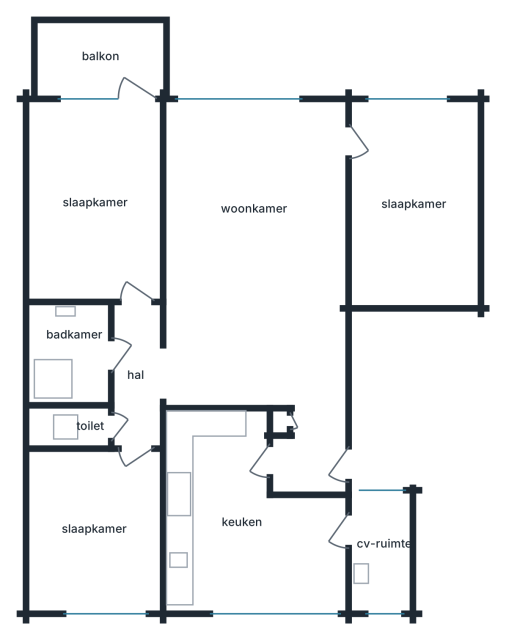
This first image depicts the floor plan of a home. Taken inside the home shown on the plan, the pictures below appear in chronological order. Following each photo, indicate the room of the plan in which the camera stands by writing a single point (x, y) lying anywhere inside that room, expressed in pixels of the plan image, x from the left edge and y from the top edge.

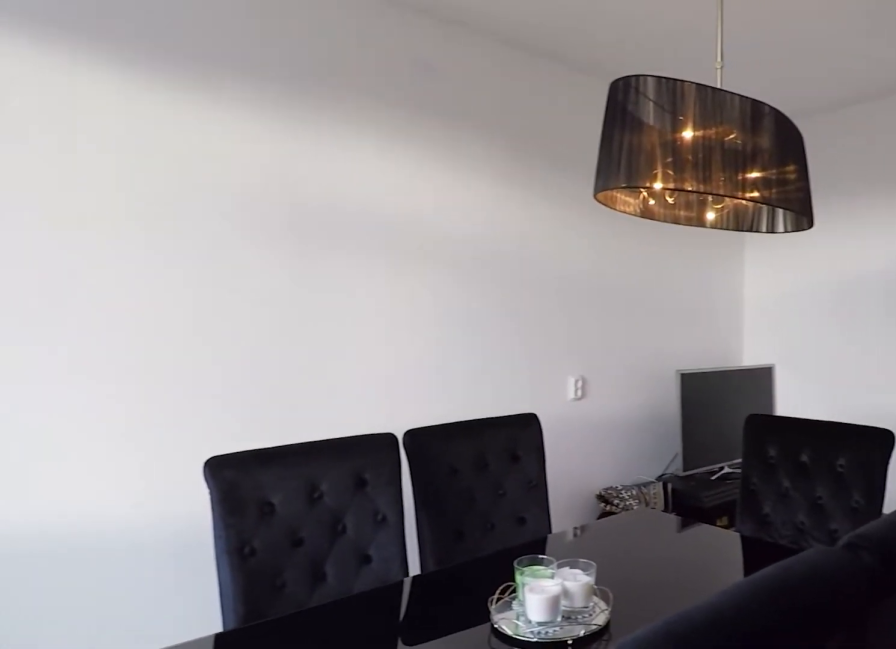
(415, 204)
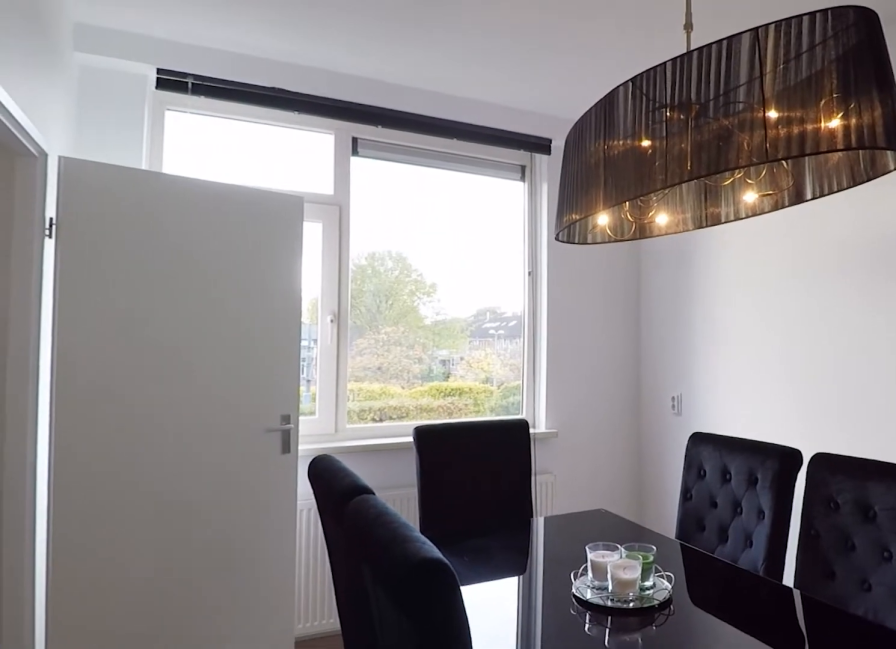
(415, 204)
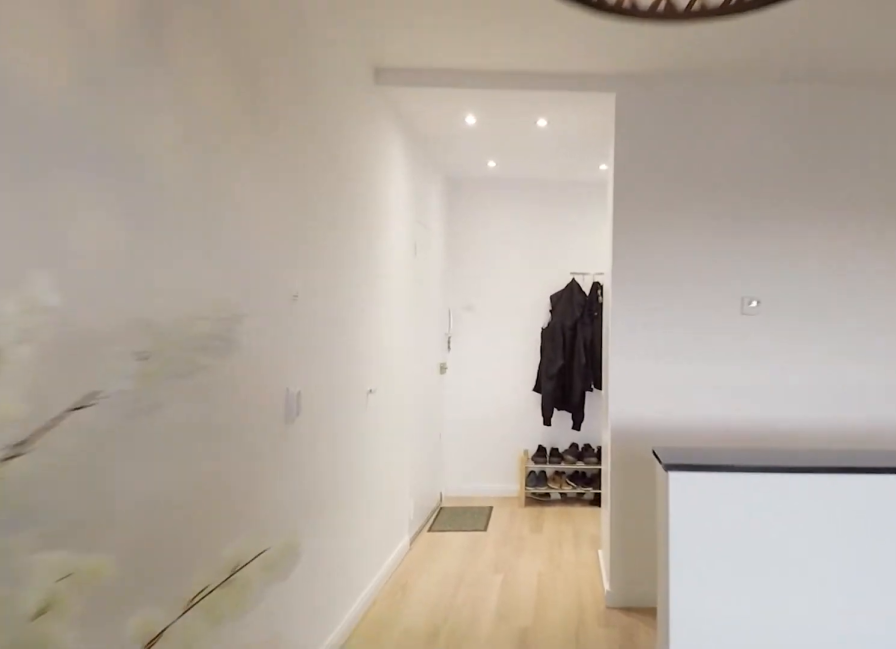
(261, 273)
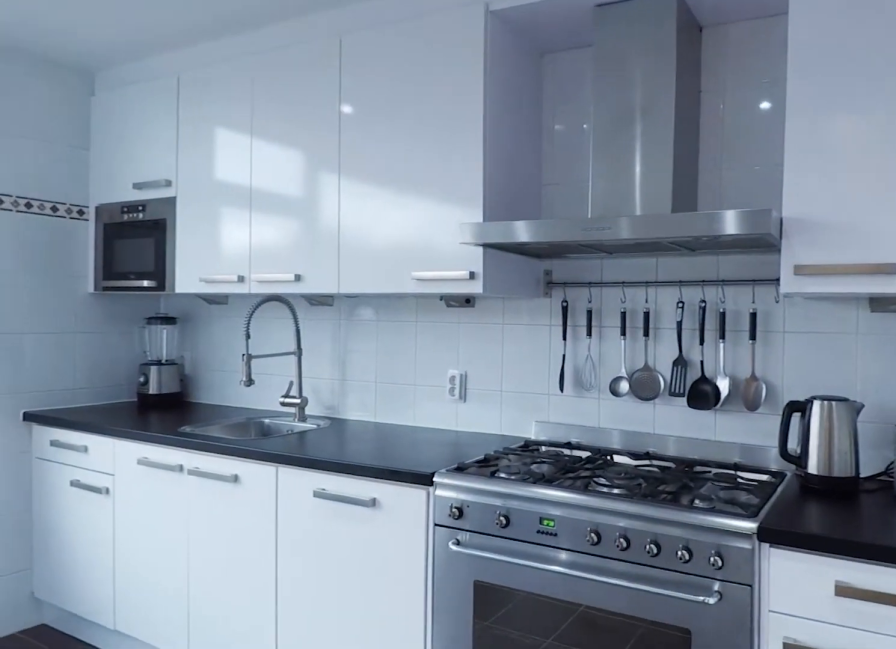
(241, 521)
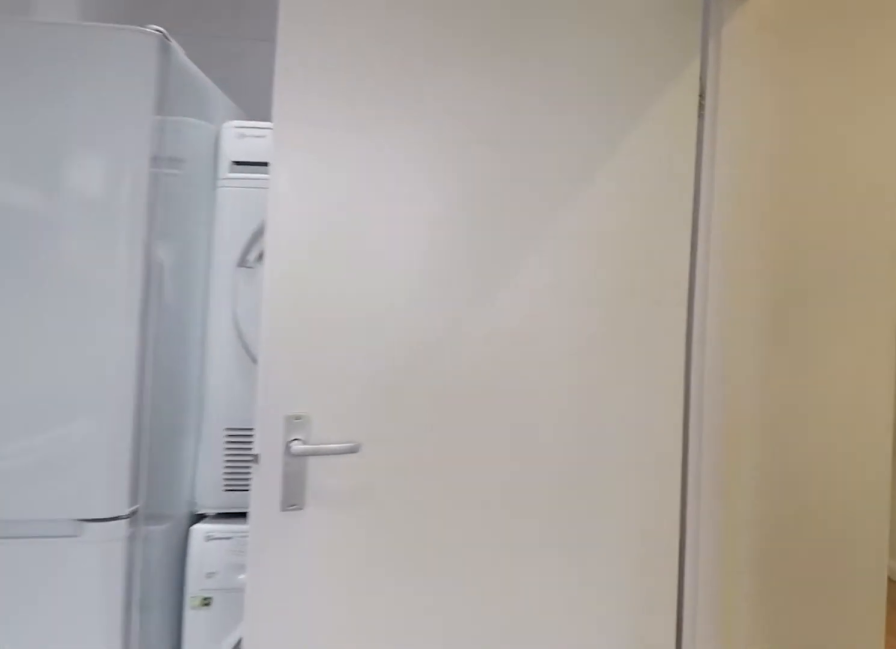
(241, 521)
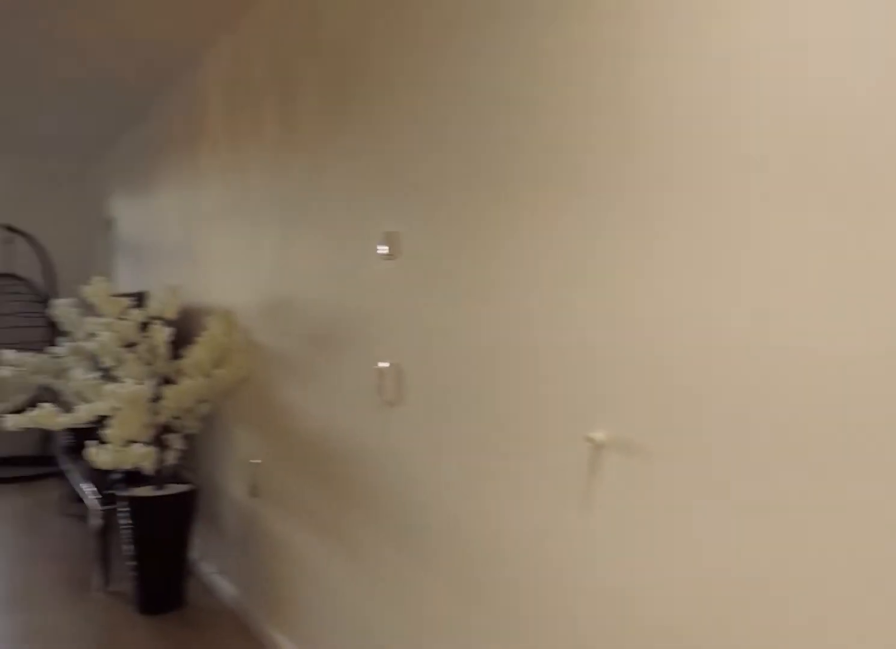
(260, 273)
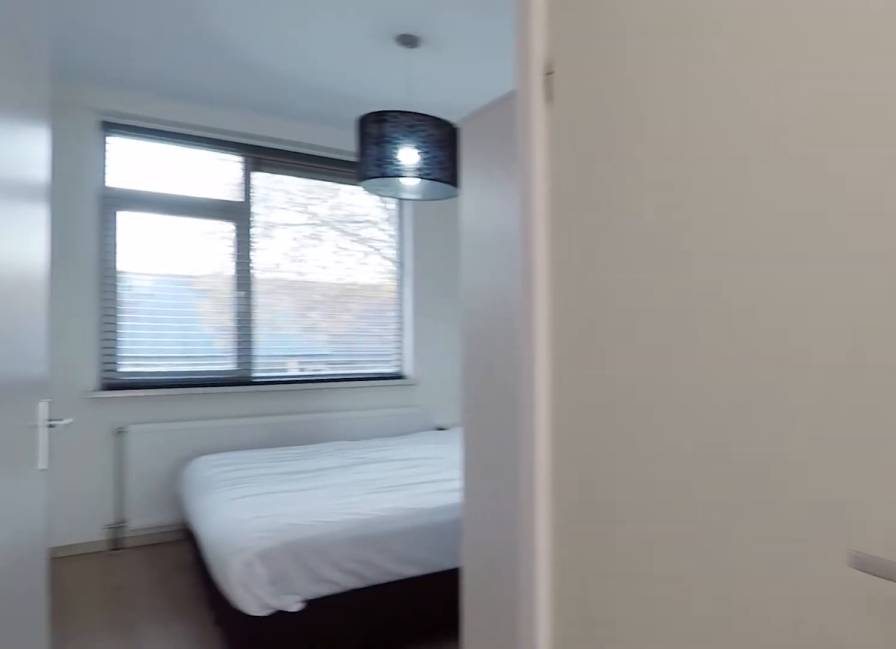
(135, 375)
